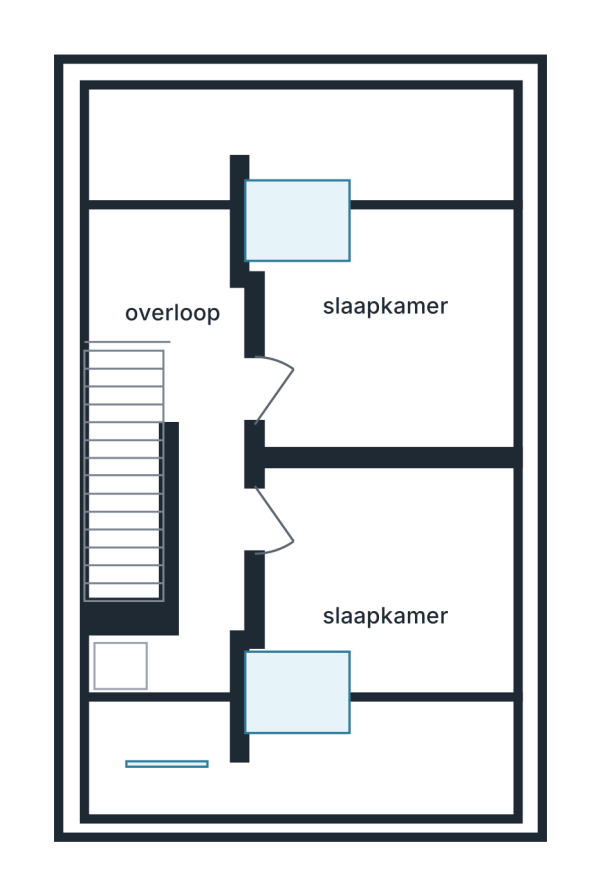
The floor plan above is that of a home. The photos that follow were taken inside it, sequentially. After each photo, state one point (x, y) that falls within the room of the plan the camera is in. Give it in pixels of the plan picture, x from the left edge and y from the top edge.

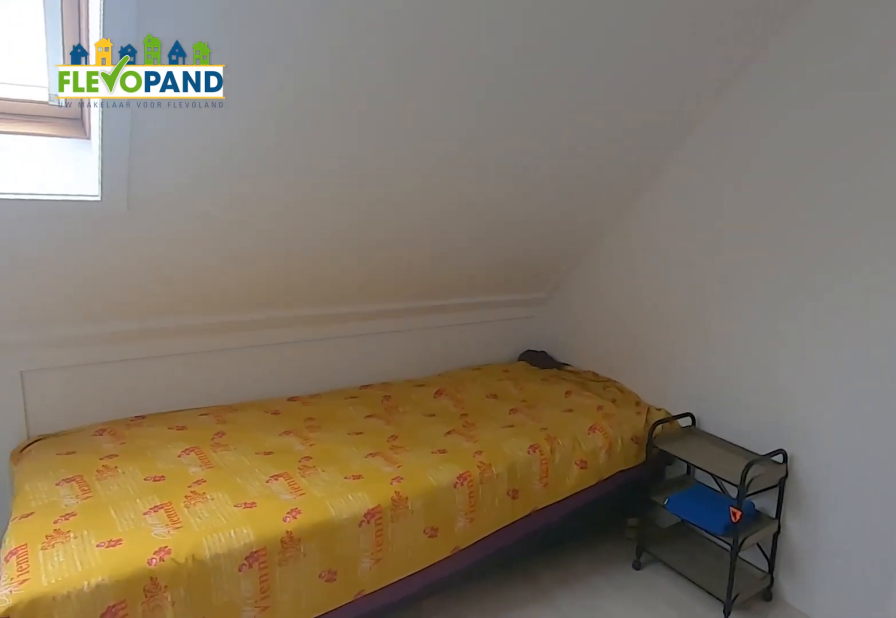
(389, 410)
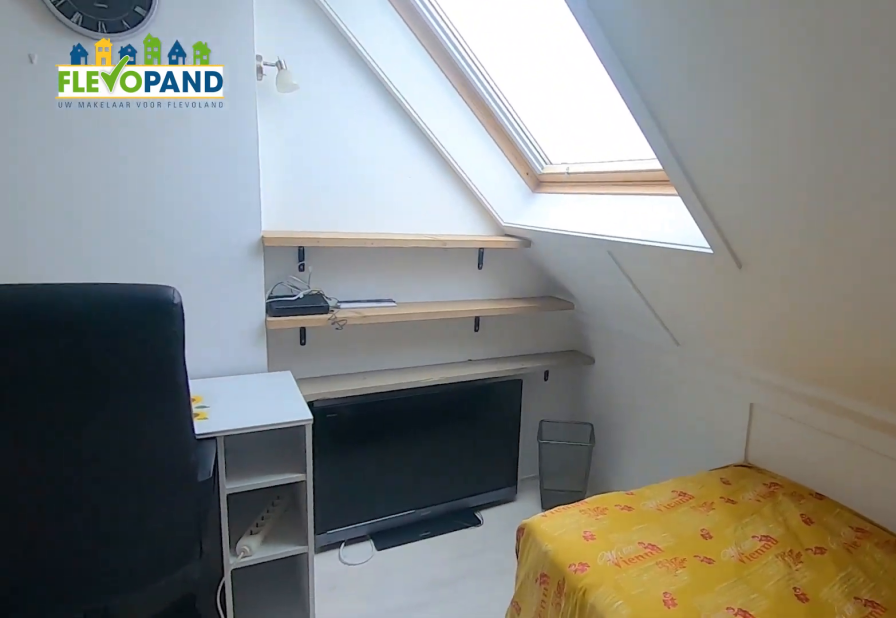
(389, 410)
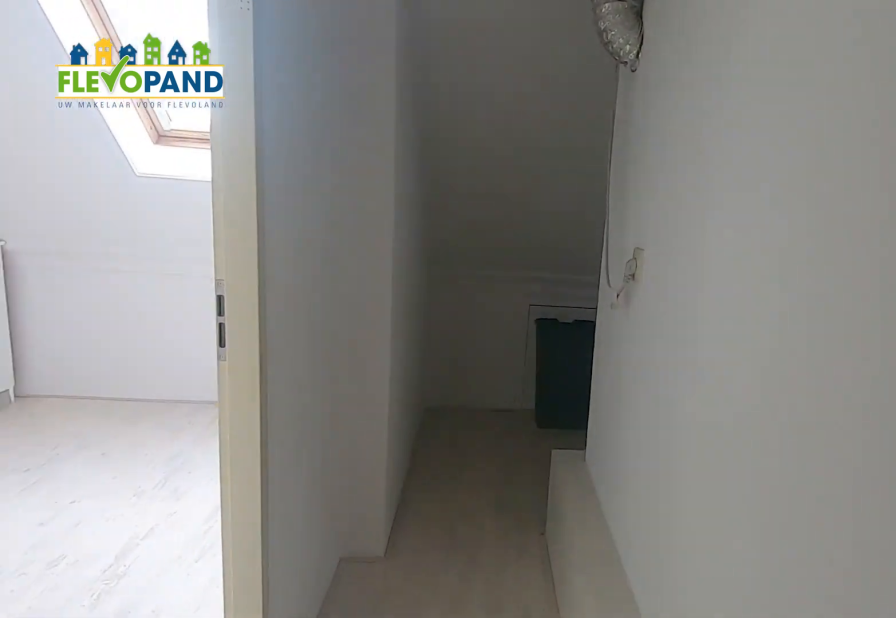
(128, 666)
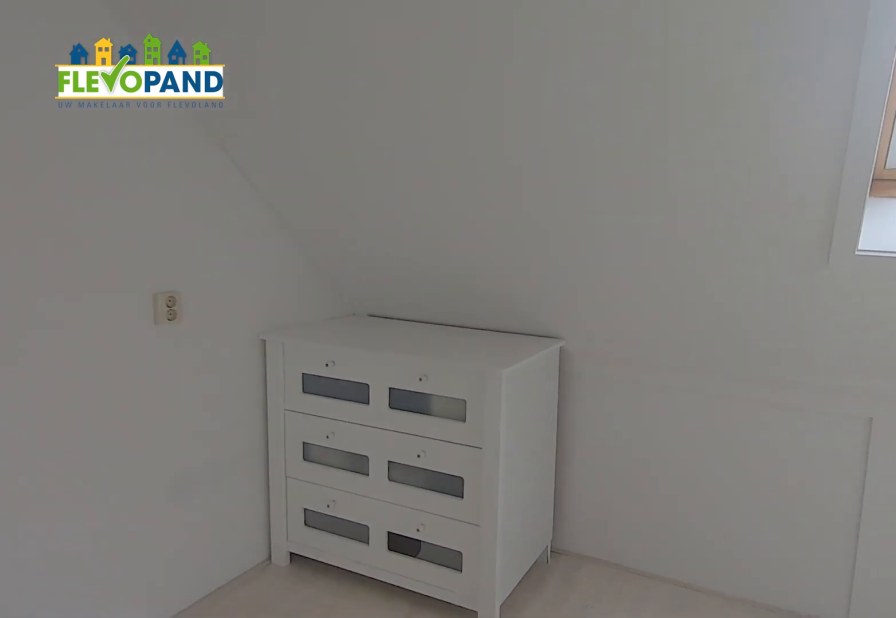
(381, 587)
